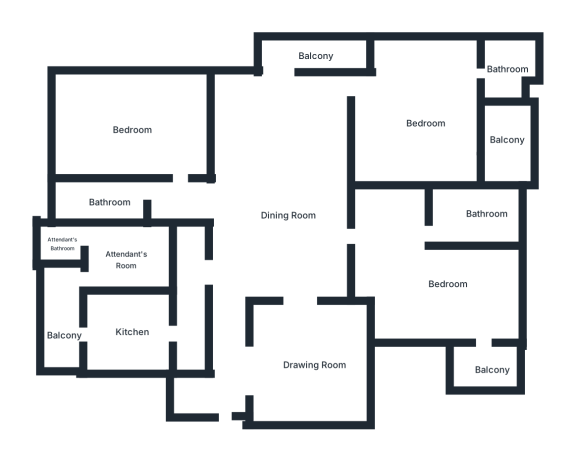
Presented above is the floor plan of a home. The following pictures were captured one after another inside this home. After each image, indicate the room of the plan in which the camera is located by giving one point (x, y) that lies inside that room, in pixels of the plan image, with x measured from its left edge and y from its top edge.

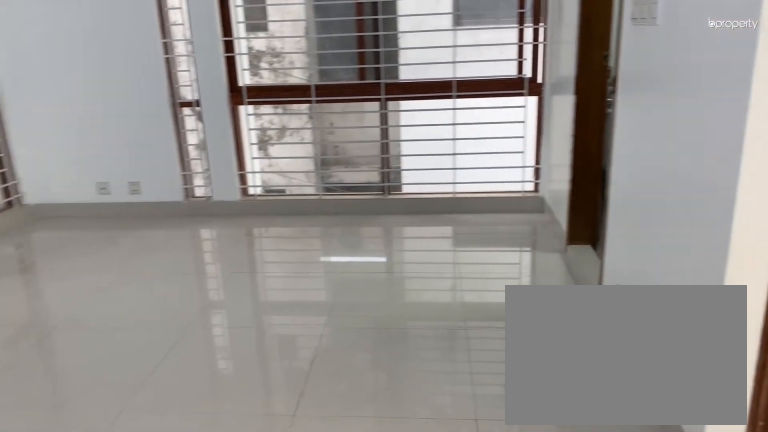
(427, 121)
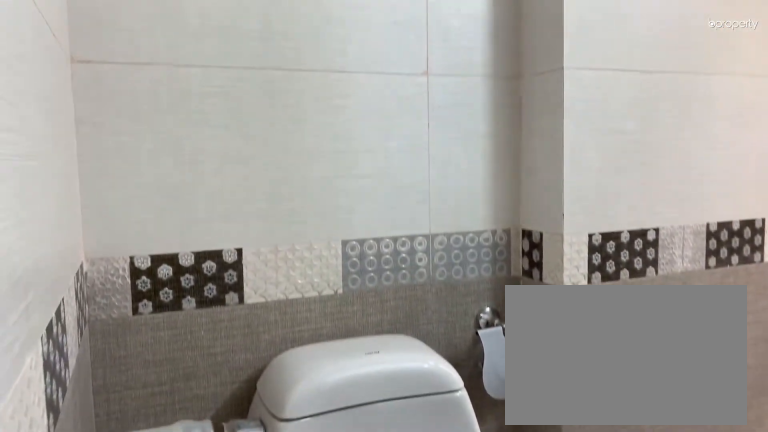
(509, 72)
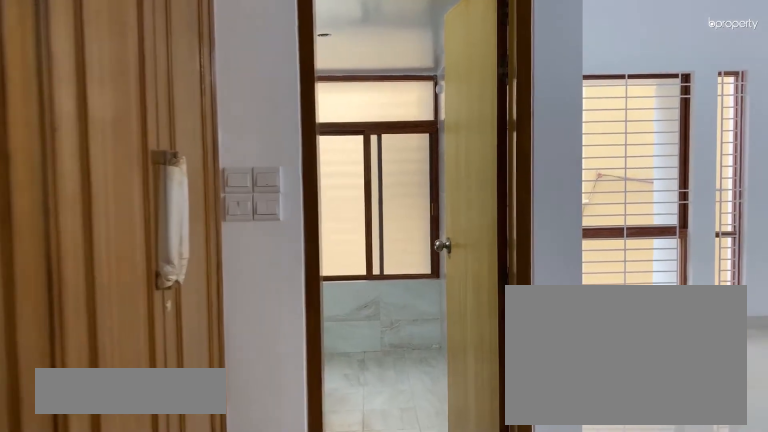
(448, 282)
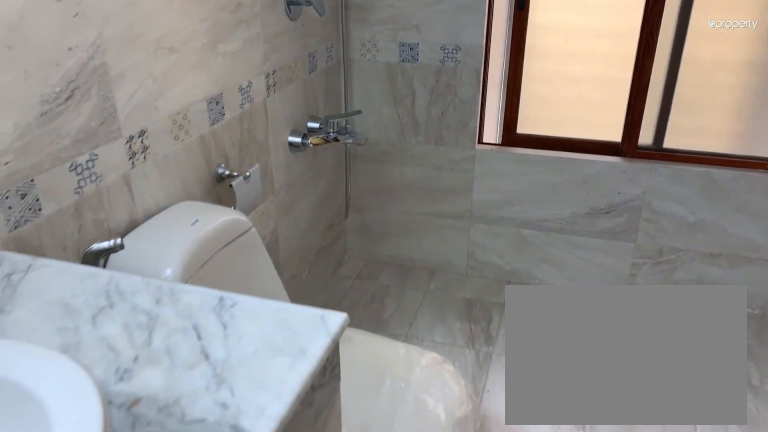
(485, 215)
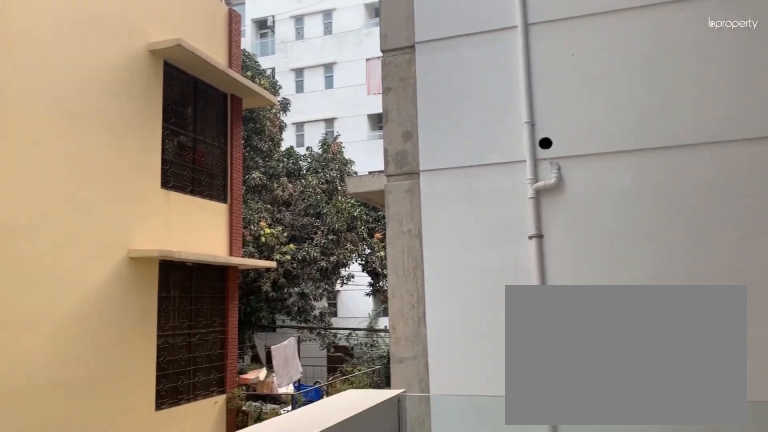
(488, 366)
